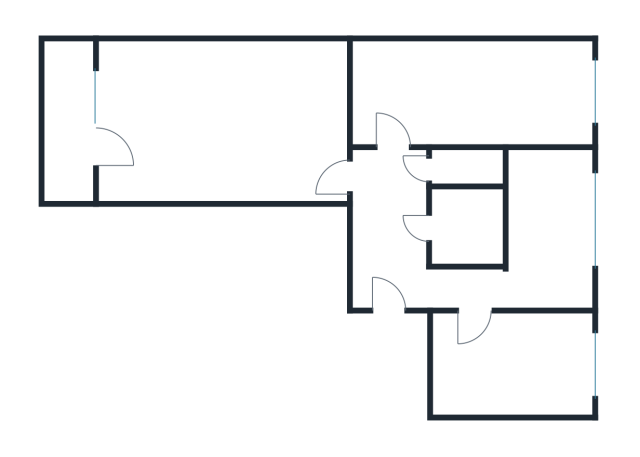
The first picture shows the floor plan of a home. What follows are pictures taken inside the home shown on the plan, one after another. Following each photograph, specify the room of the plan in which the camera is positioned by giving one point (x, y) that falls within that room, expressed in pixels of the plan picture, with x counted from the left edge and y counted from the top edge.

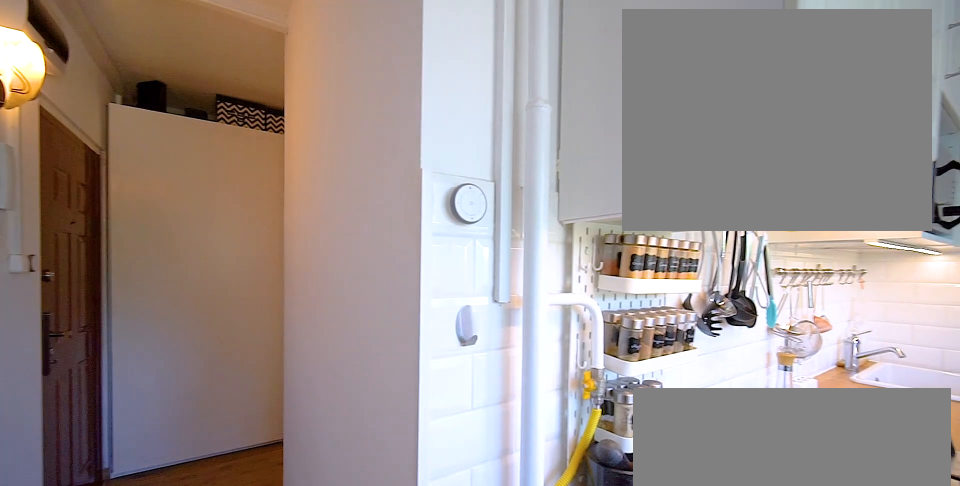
(553, 231)
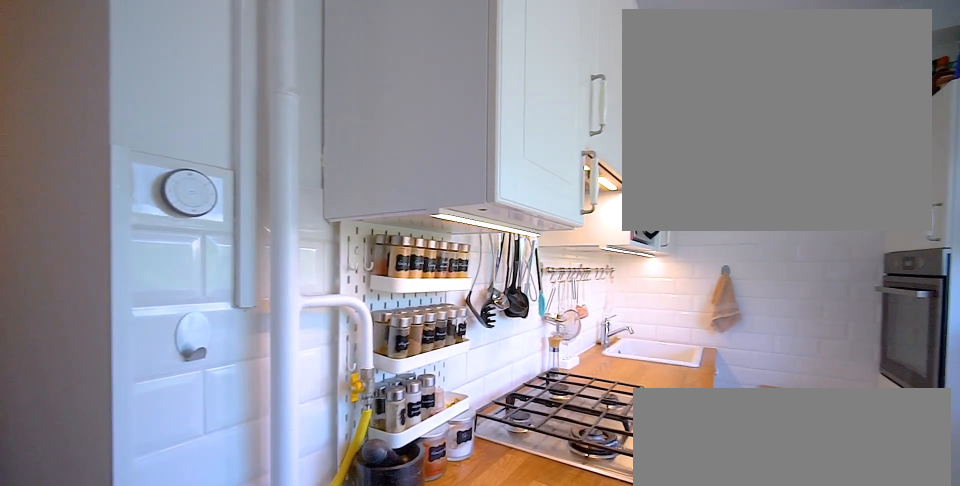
(552, 231)
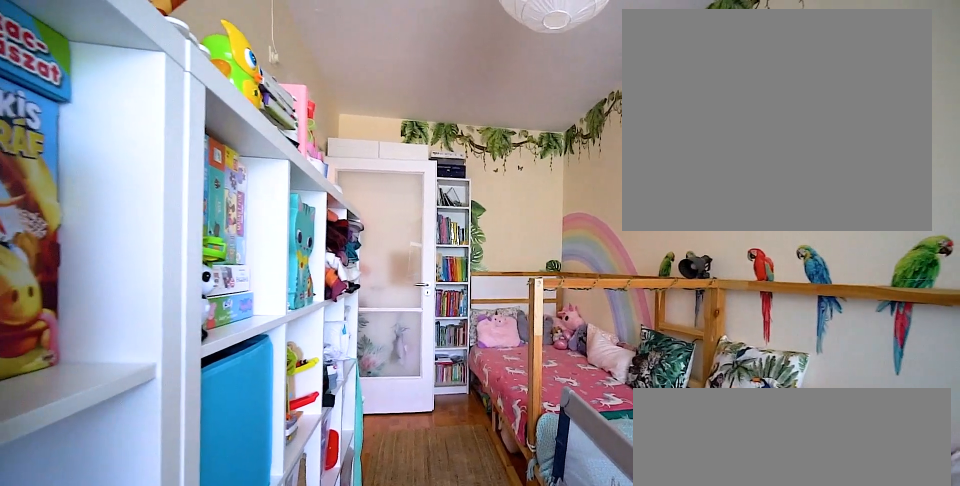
(488, 94)
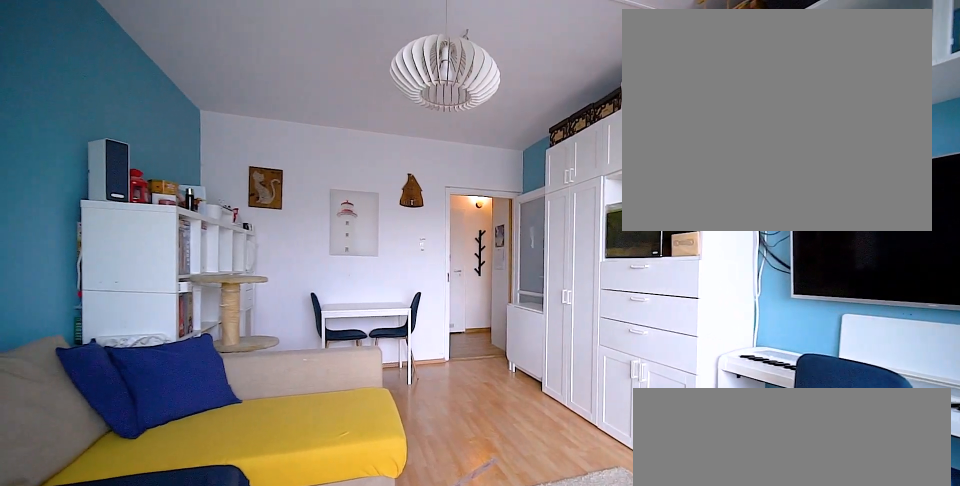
(228, 122)
